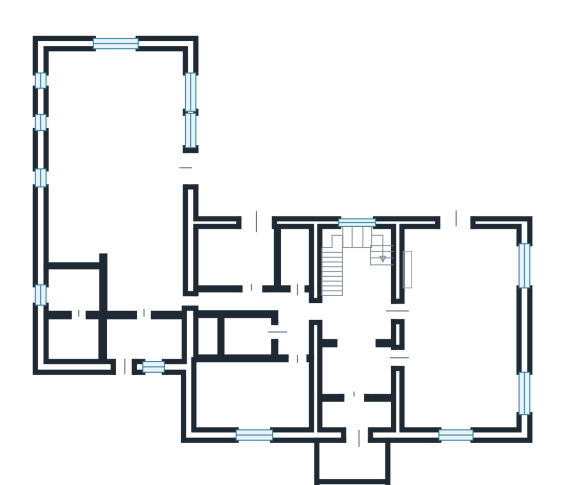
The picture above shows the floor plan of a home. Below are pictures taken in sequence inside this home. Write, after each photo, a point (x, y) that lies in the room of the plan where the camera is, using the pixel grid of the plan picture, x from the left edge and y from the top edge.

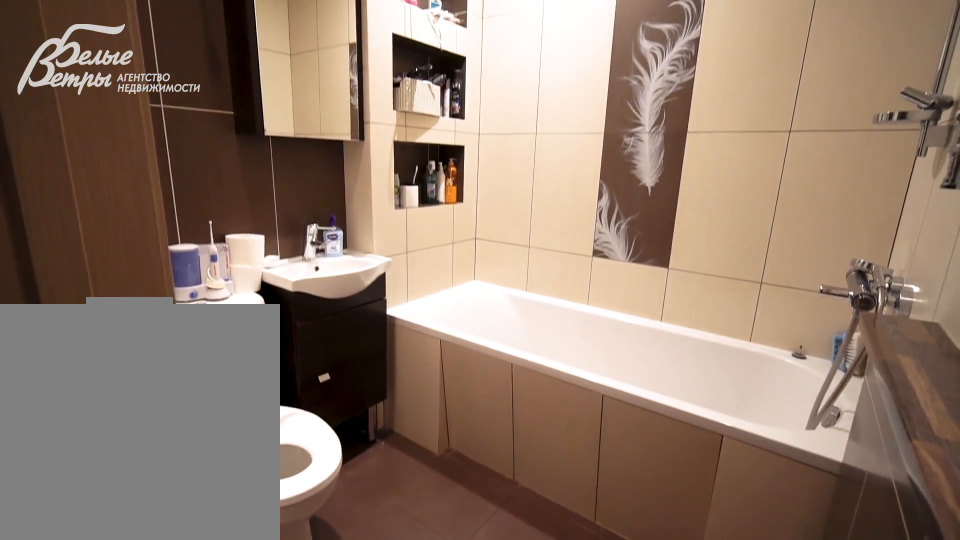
(245, 334)
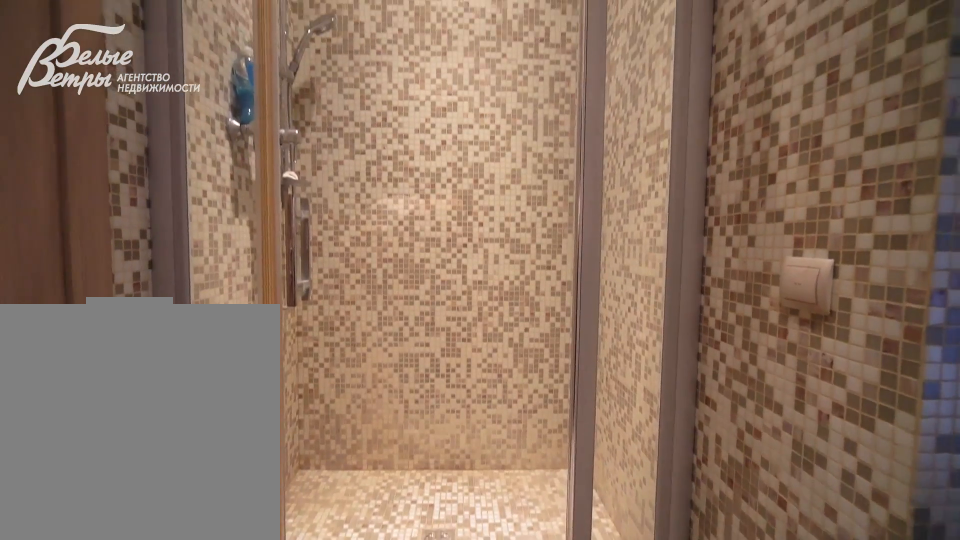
(71, 338)
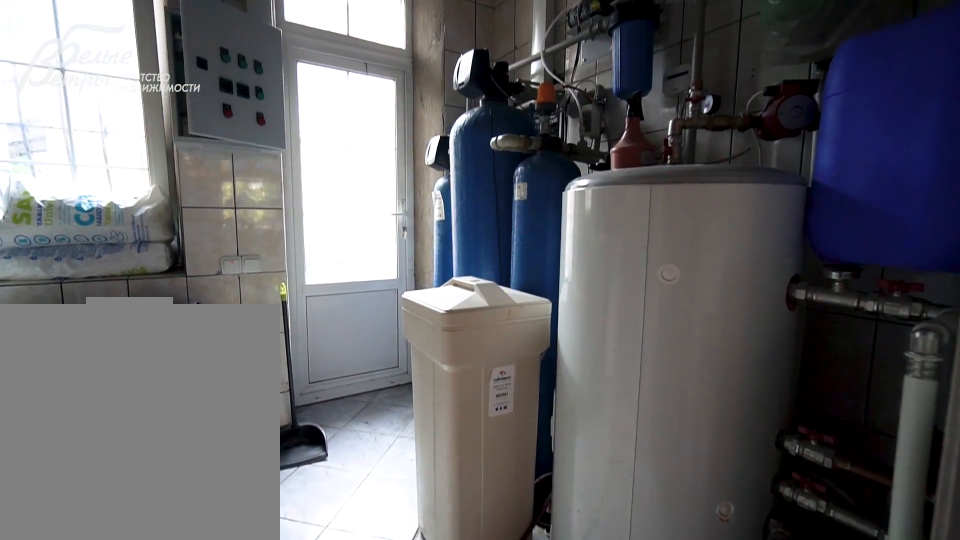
(142, 336)
